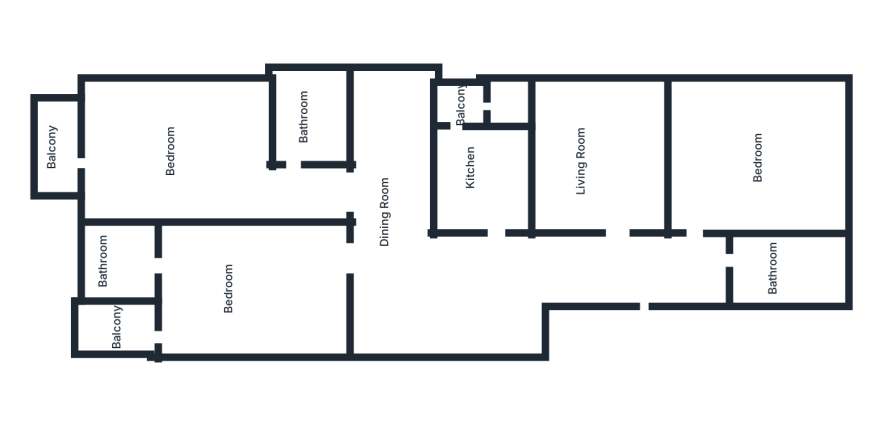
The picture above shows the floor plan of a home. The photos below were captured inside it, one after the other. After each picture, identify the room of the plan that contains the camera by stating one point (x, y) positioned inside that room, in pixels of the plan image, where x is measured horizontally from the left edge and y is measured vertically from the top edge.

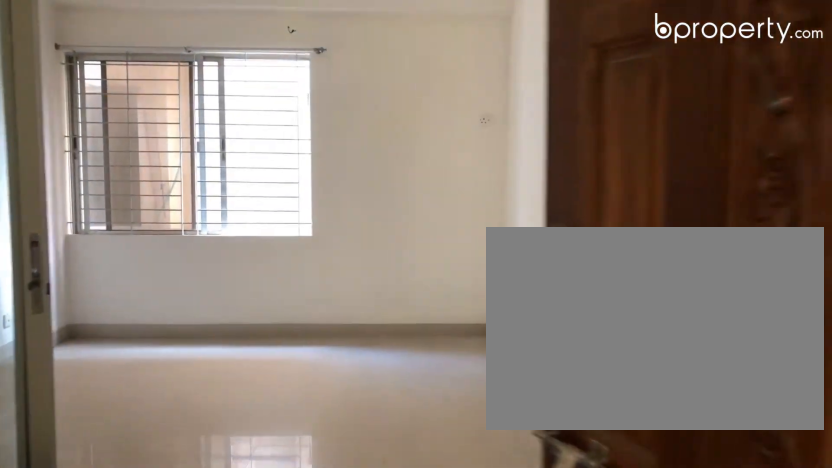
(625, 268)
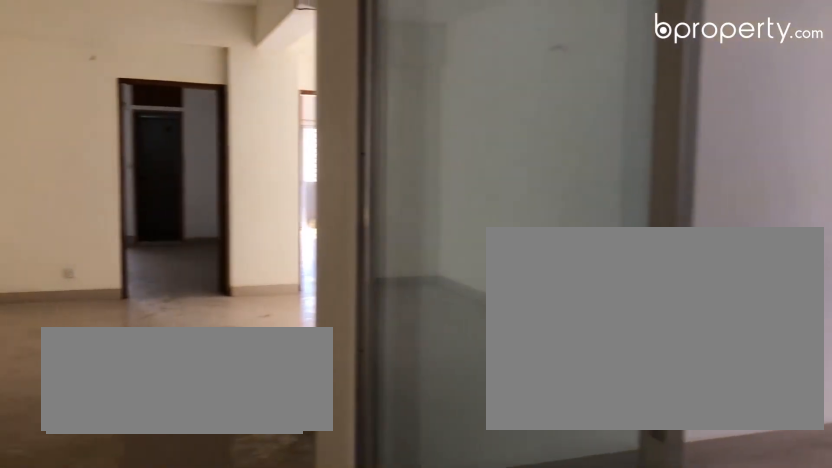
(610, 158)
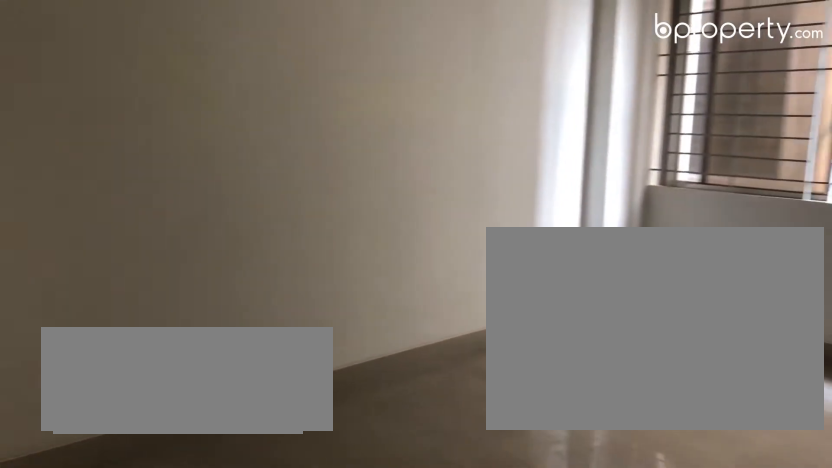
(609, 159)
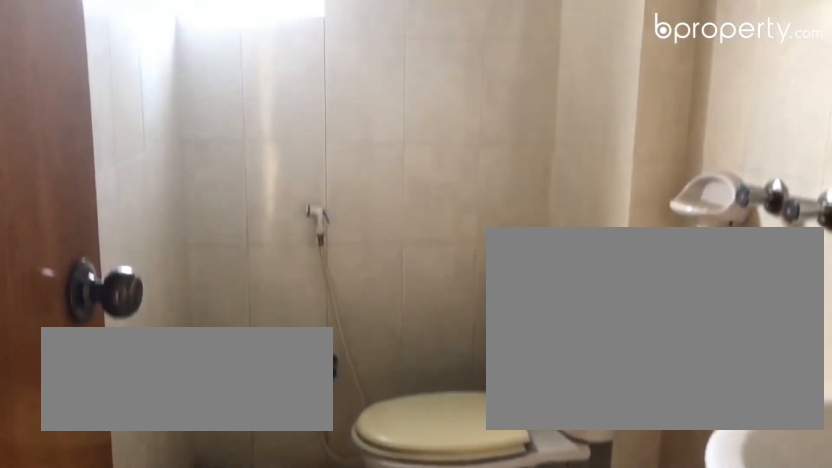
(793, 270)
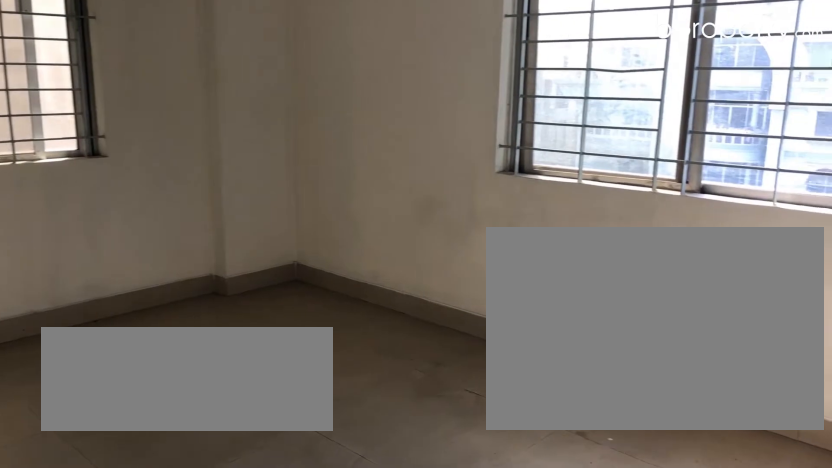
(744, 146)
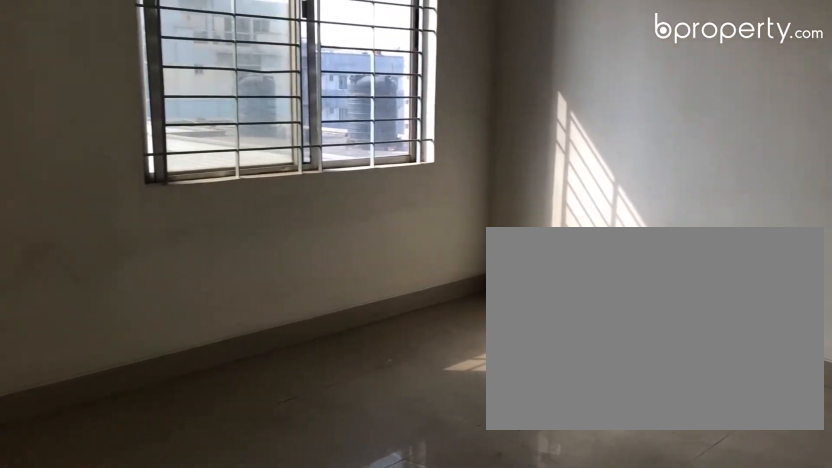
(744, 146)
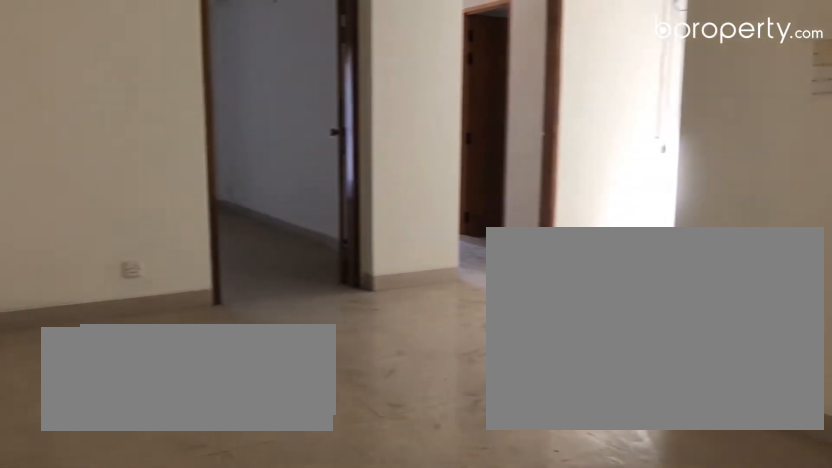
(413, 301)
